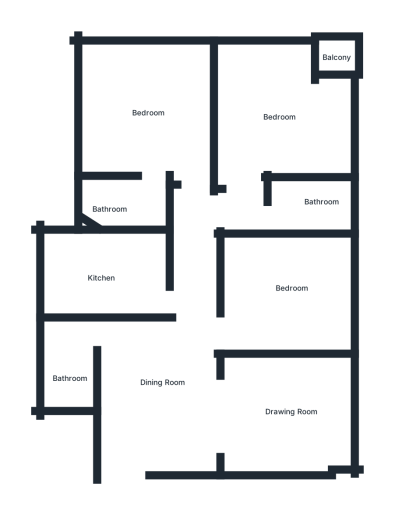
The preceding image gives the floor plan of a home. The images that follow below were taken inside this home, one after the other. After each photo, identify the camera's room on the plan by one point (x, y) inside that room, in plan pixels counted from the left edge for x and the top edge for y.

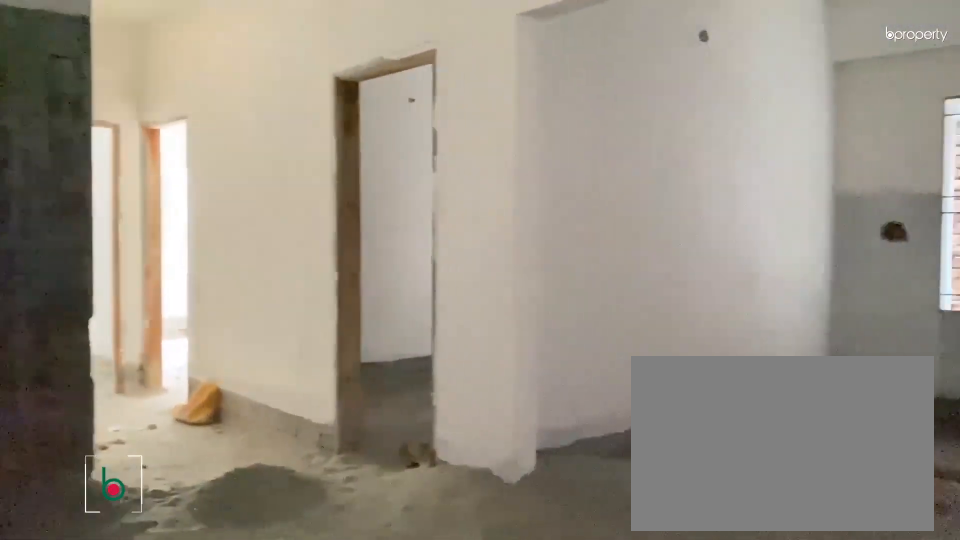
(152, 389)
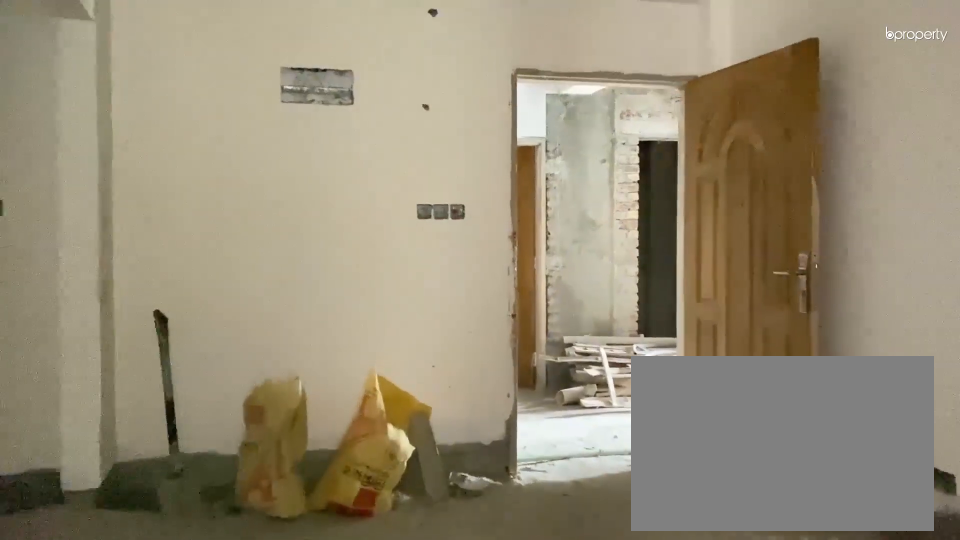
(152, 389)
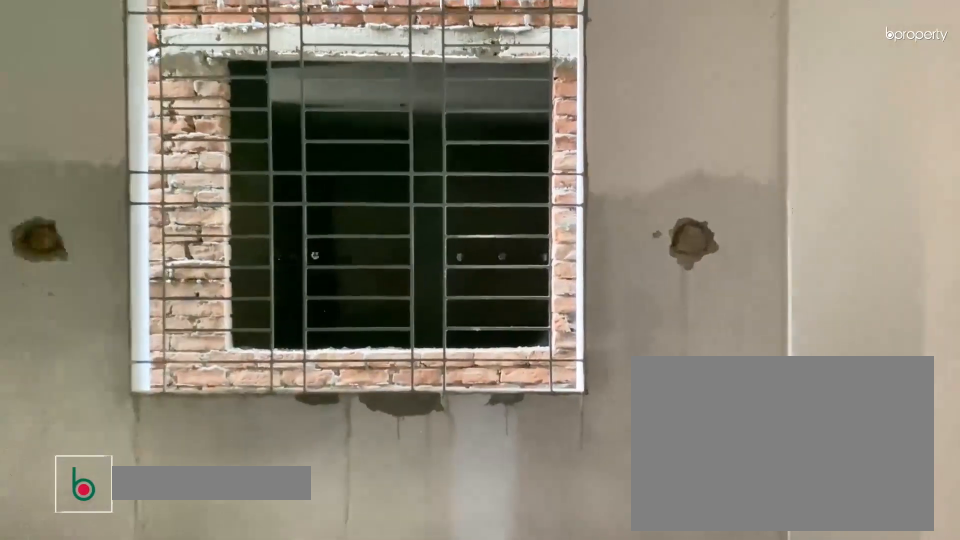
(288, 414)
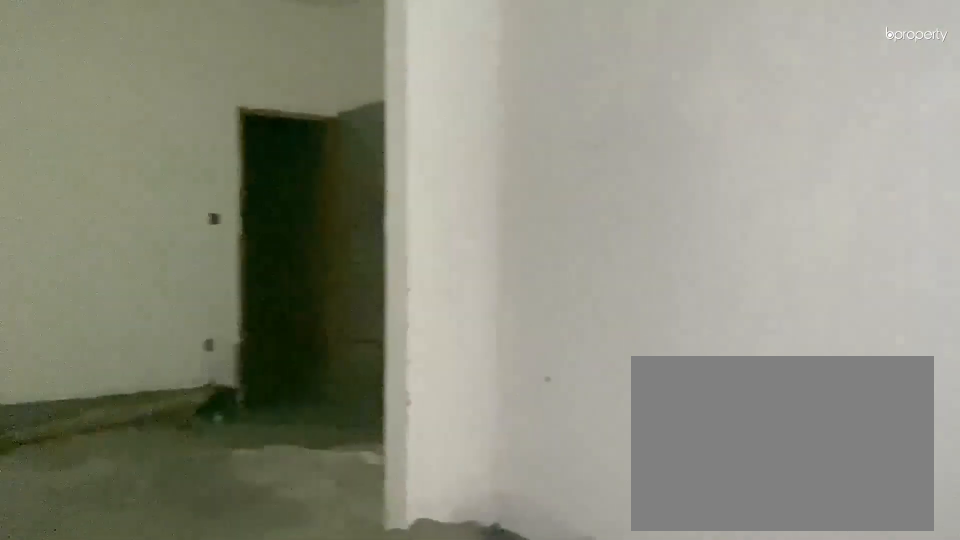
(288, 414)
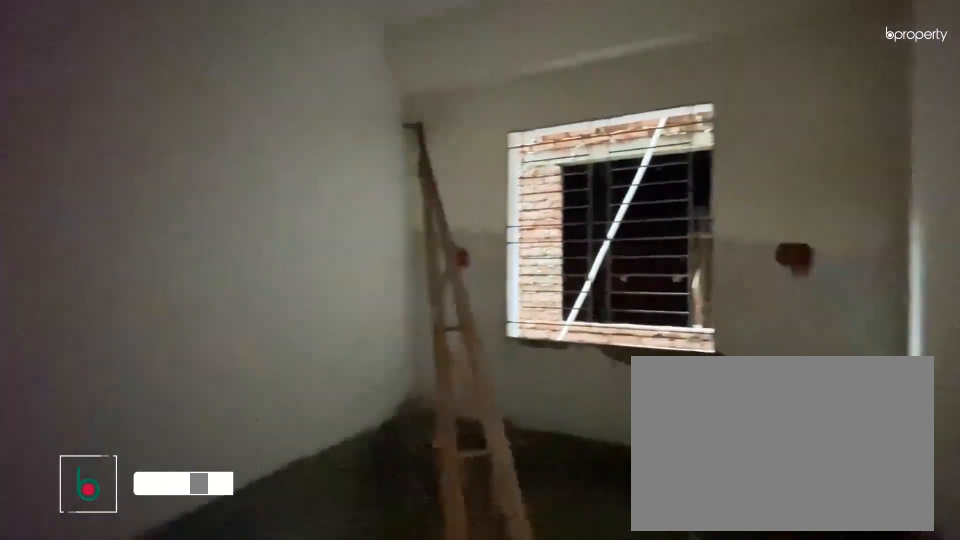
(291, 296)
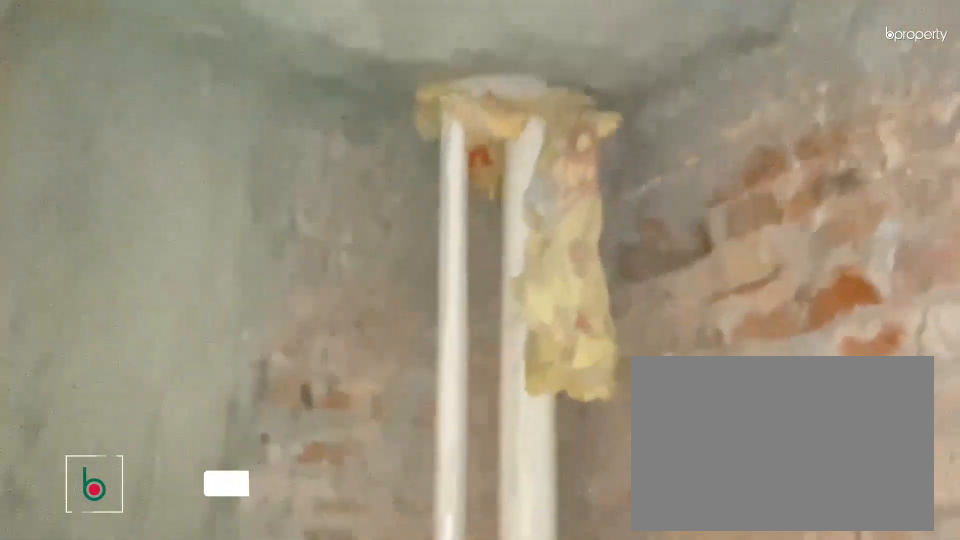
(72, 365)
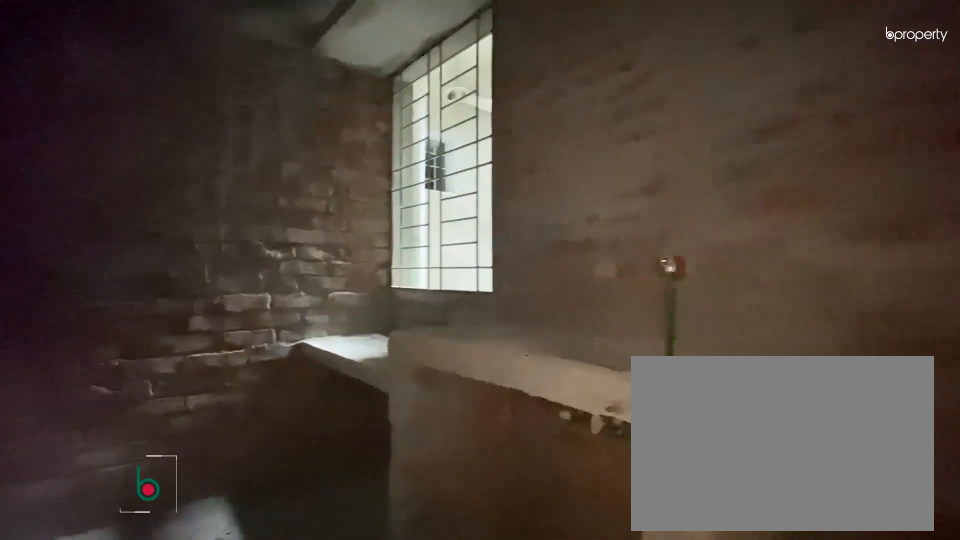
(113, 283)
